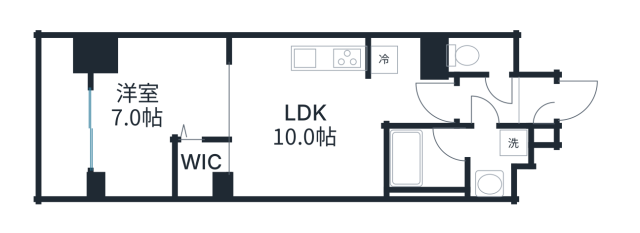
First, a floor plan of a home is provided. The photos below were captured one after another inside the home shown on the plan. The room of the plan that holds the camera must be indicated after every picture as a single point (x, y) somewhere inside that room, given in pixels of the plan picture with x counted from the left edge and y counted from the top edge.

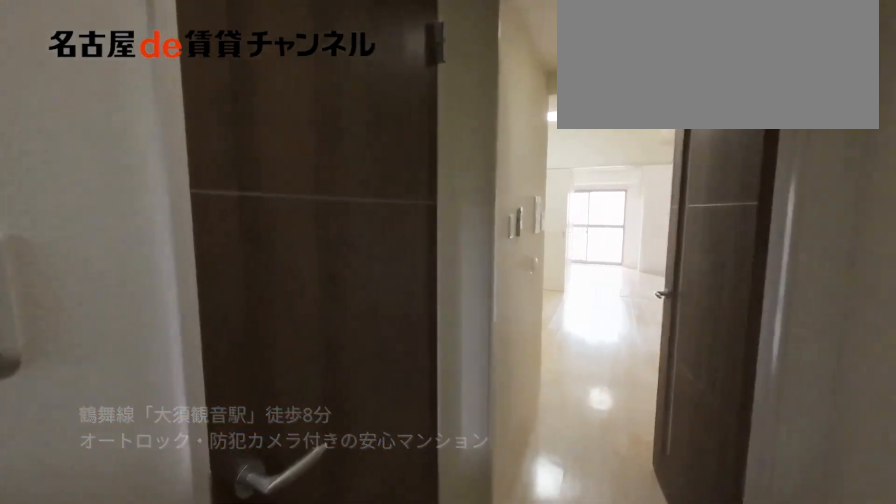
(537, 106)
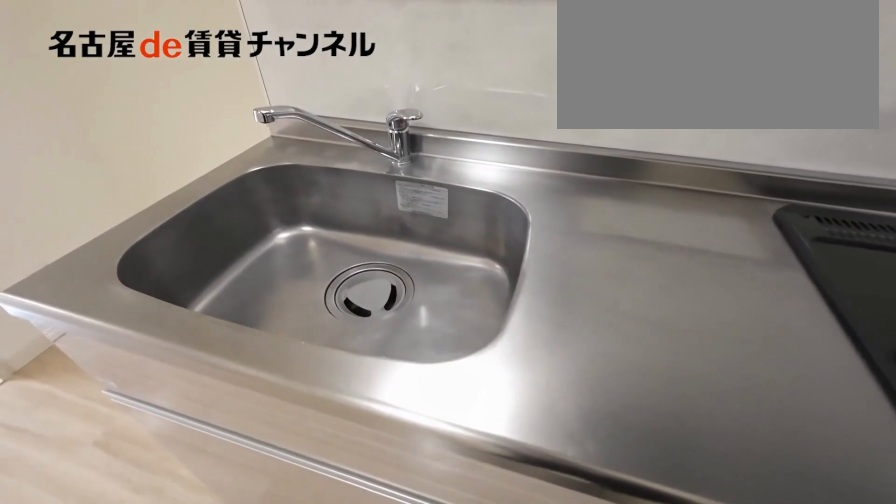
(307, 116)
